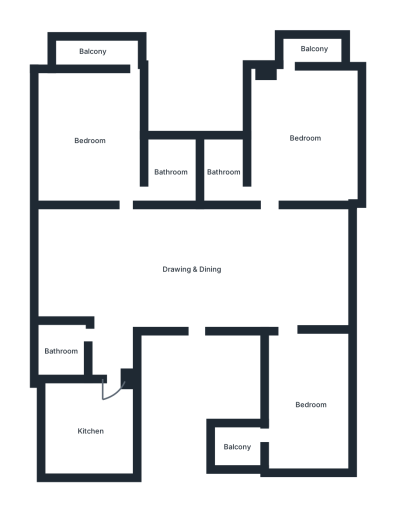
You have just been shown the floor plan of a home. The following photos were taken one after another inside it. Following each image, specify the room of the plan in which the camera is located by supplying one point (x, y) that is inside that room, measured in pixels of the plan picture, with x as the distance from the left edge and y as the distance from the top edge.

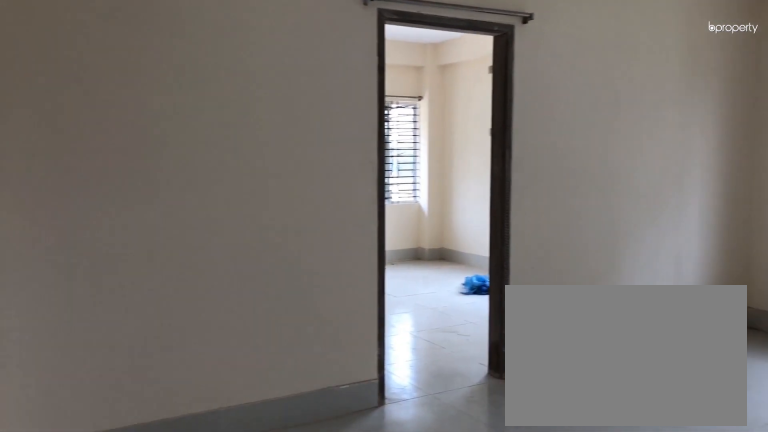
(191, 270)
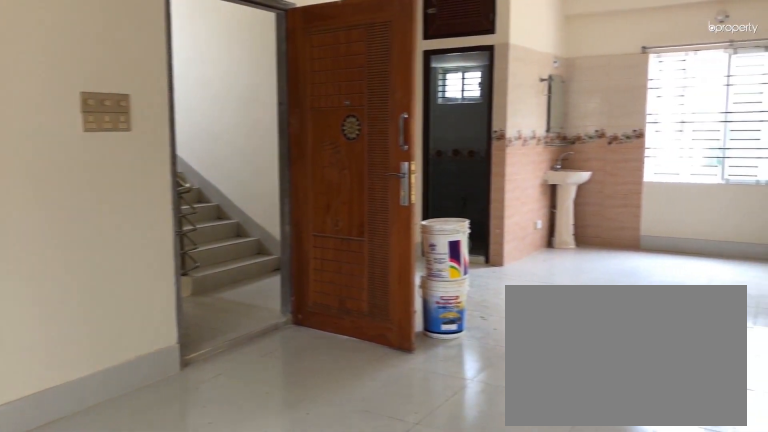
(191, 270)
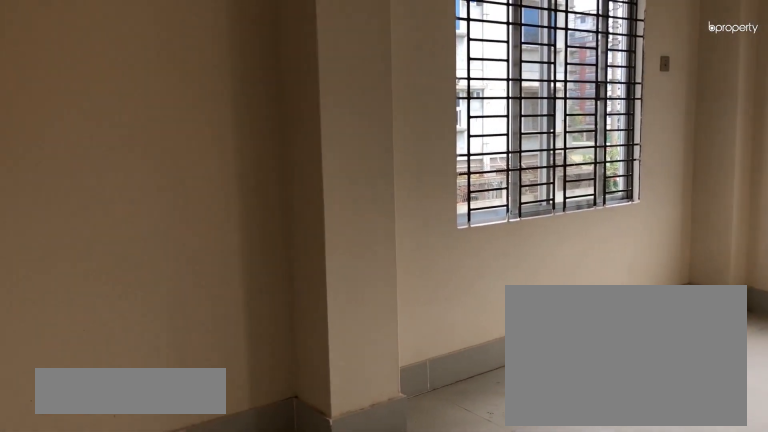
(310, 404)
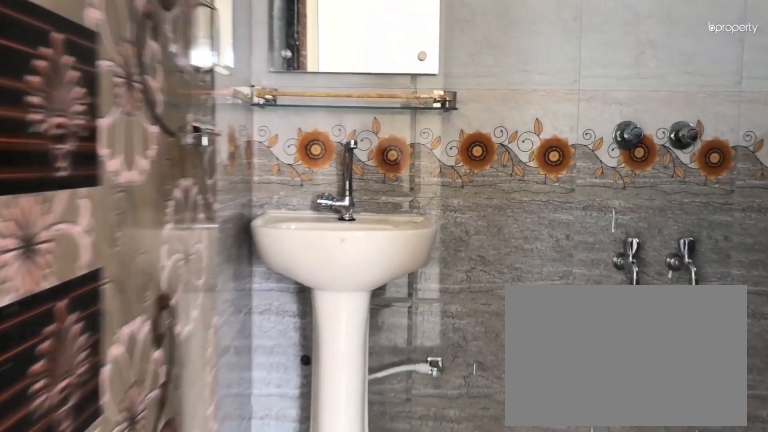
(223, 172)
